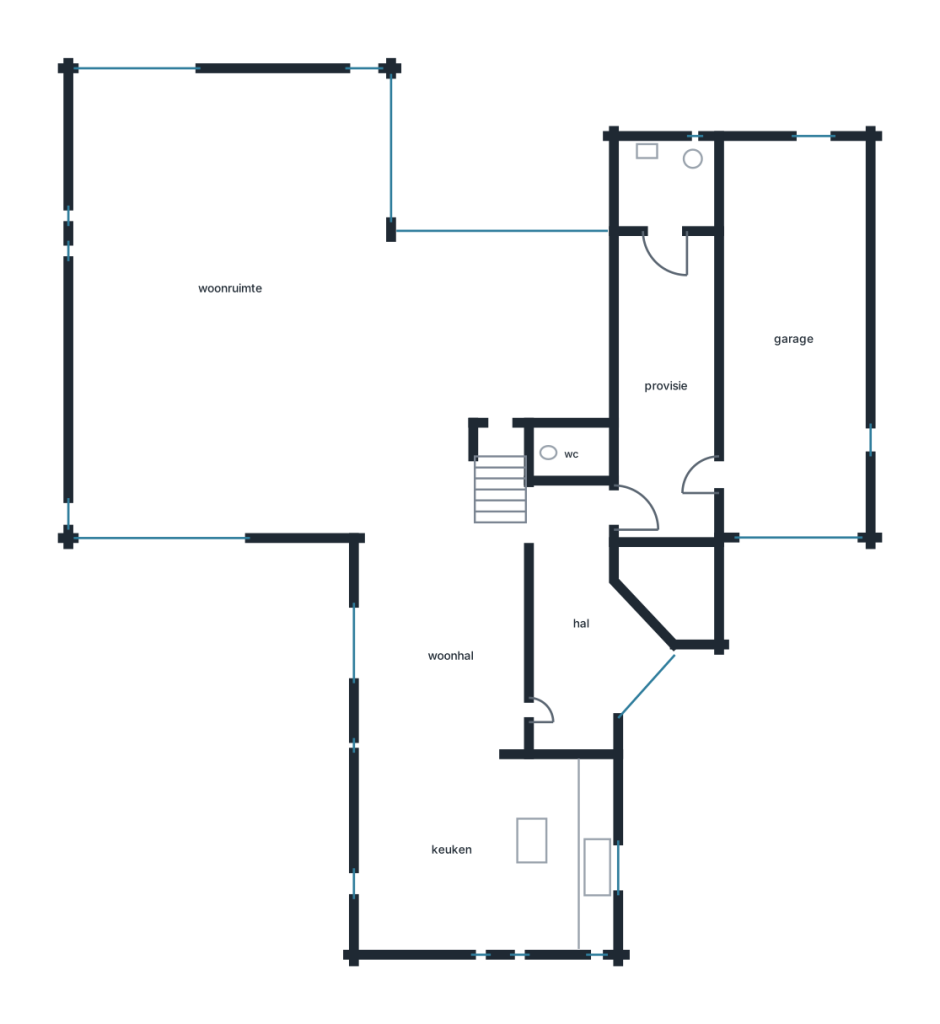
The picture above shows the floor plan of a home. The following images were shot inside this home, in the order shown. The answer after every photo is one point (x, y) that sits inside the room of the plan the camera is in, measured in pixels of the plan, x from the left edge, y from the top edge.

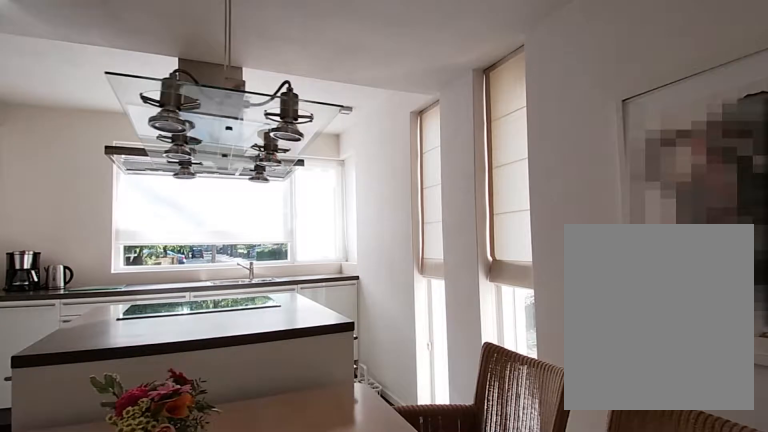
(461, 740)
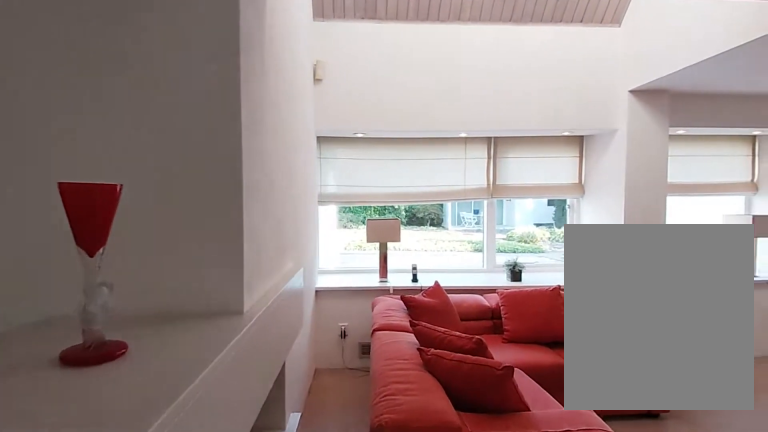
(498, 338)
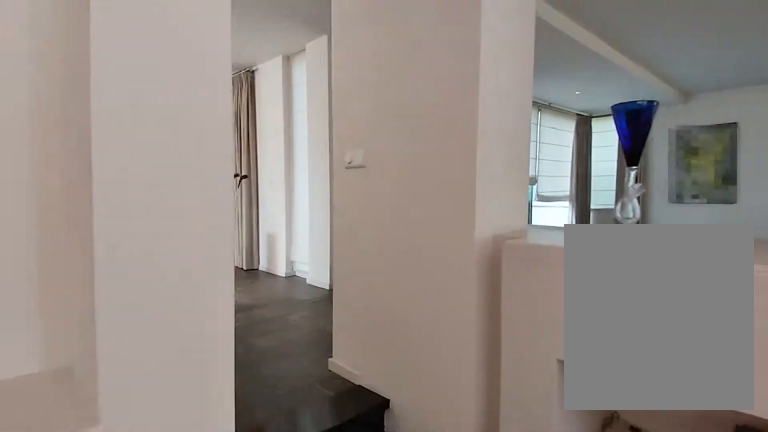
(497, 338)
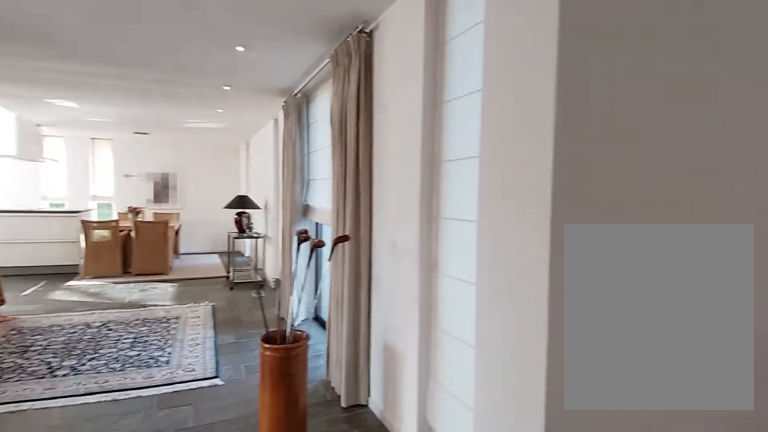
(462, 740)
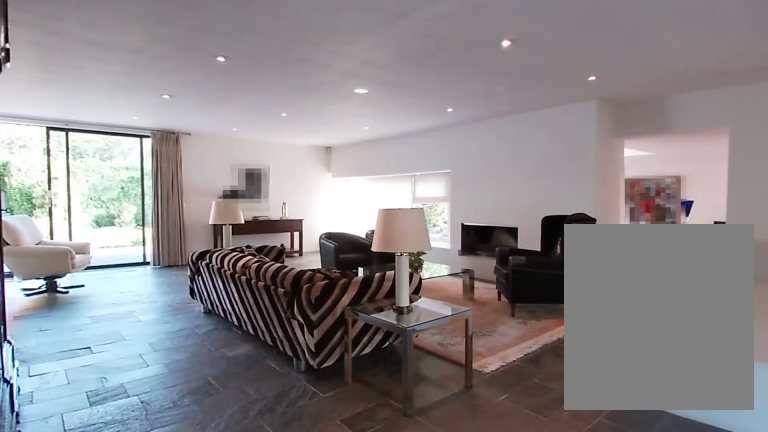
(225, 302)
